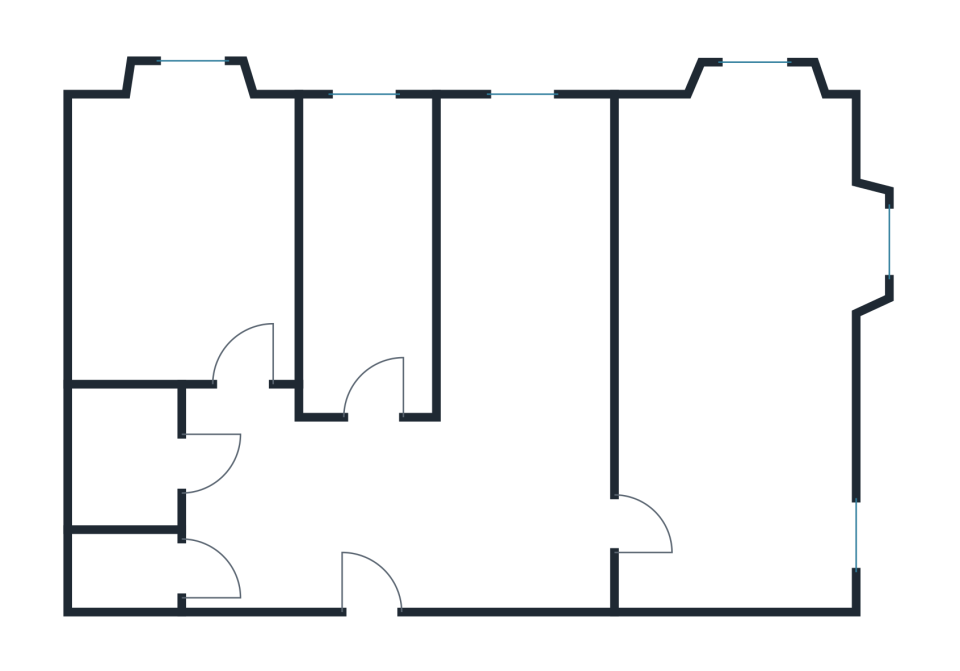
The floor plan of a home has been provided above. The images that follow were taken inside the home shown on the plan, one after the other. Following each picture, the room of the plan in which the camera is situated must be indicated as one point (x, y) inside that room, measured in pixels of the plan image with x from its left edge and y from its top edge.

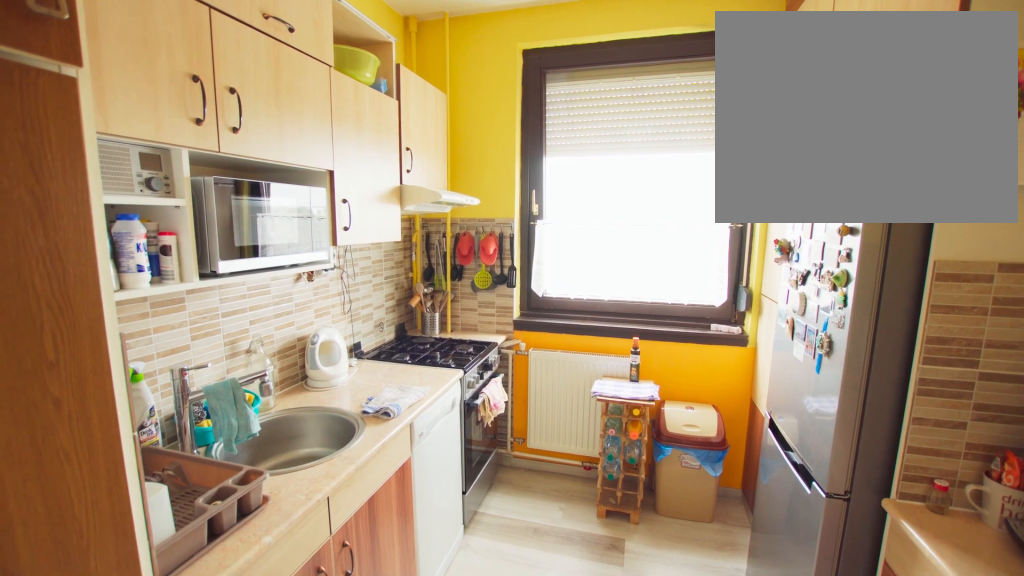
(528, 262)
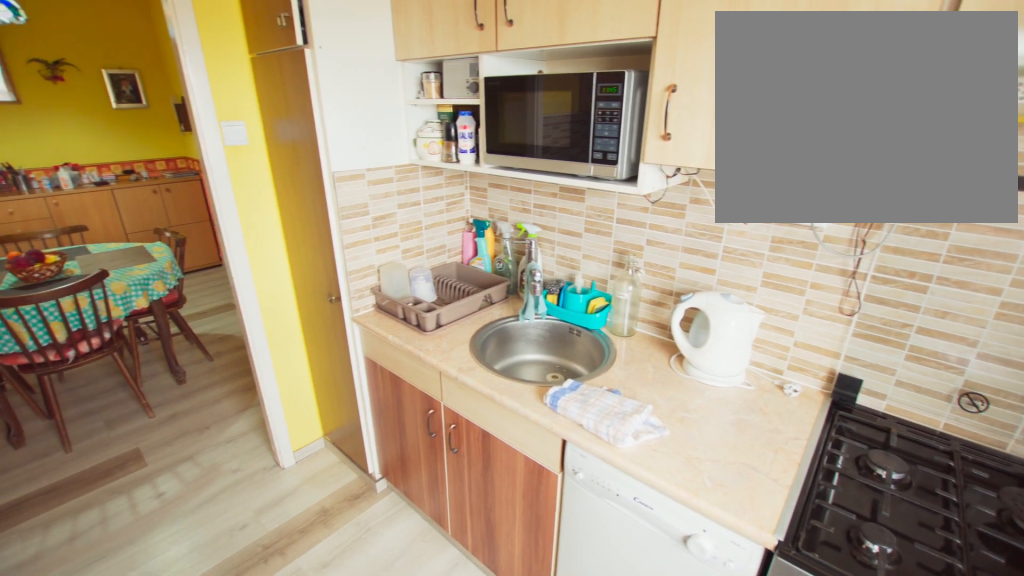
(529, 262)
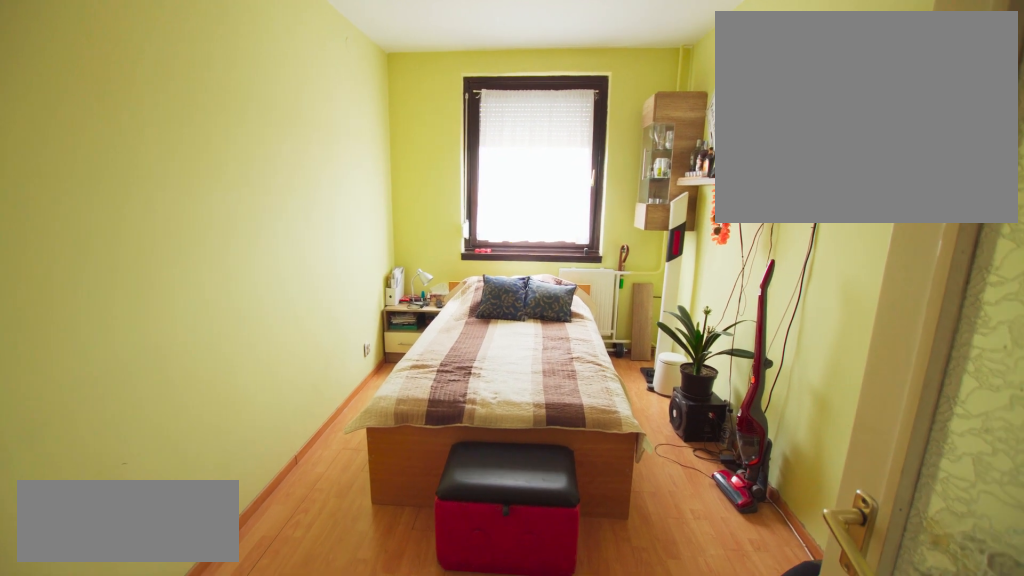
(363, 262)
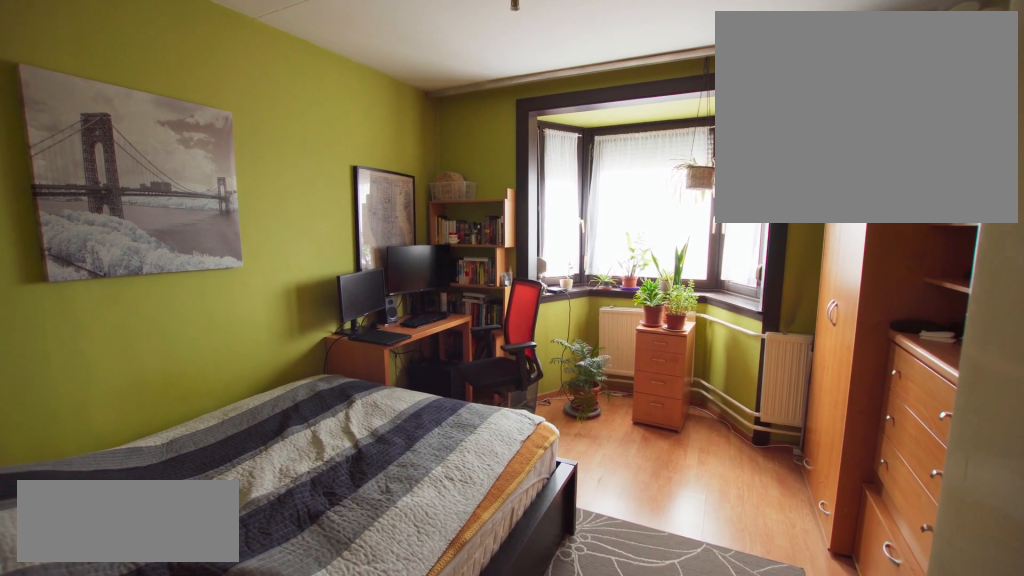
(186, 262)
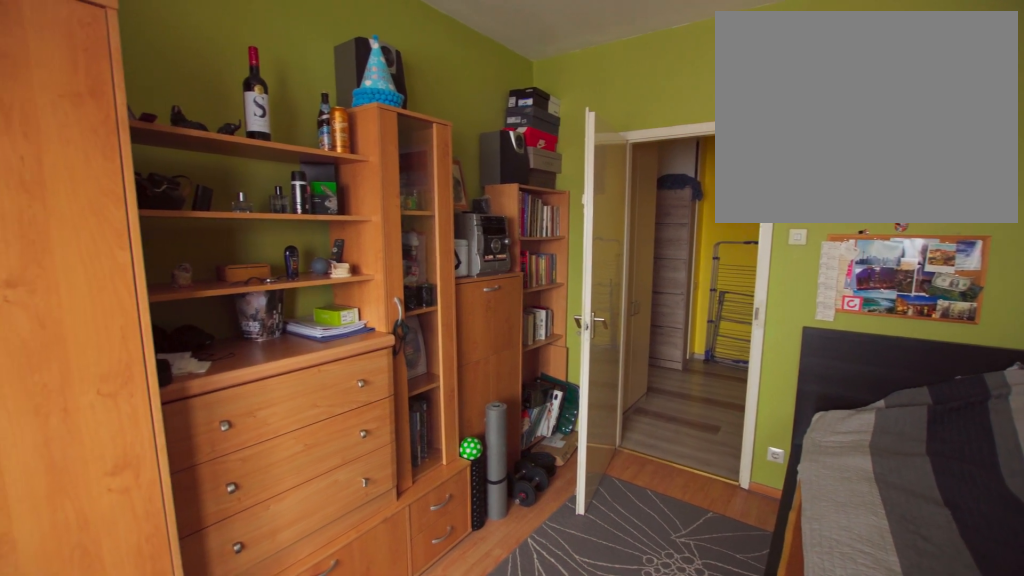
(188, 263)
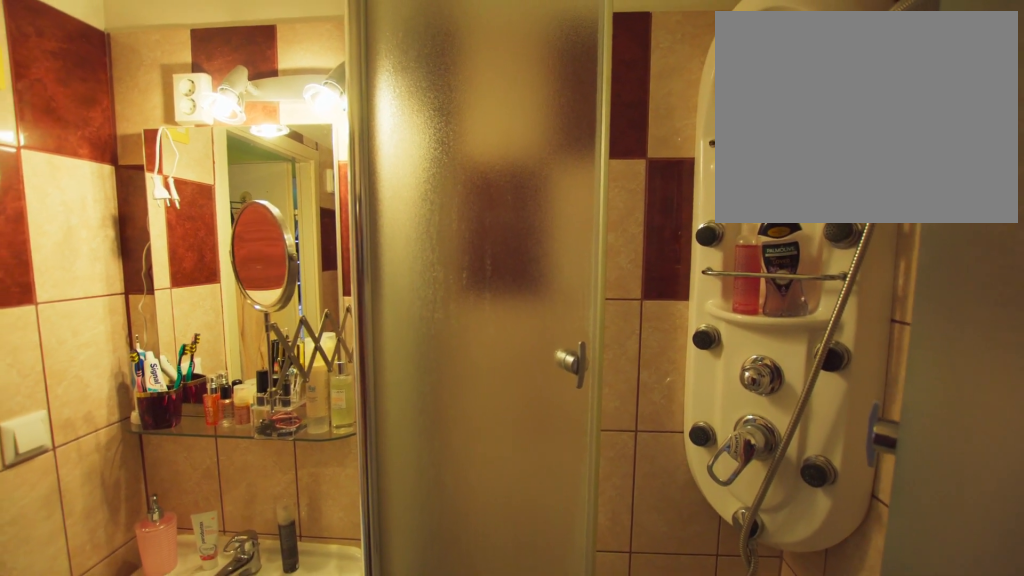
(129, 455)
